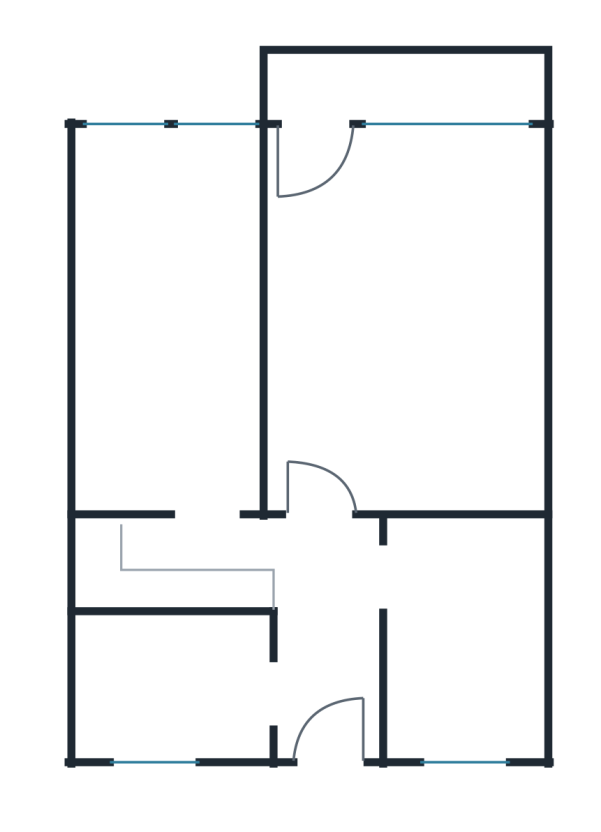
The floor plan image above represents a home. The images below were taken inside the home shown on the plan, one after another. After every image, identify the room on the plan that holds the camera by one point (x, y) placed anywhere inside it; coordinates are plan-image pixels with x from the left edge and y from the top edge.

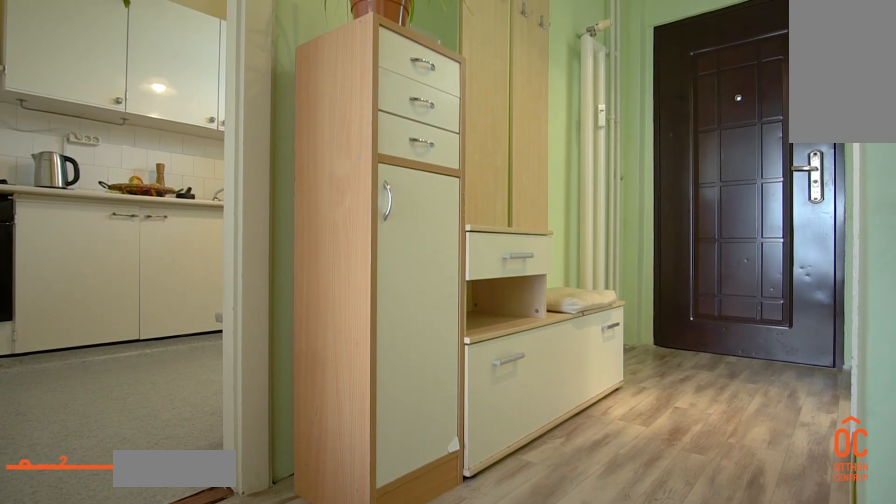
(325, 632)
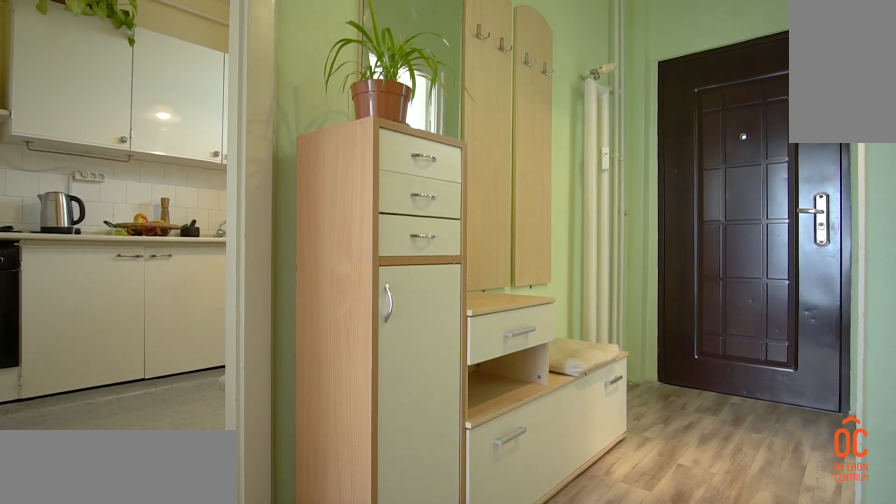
(325, 632)
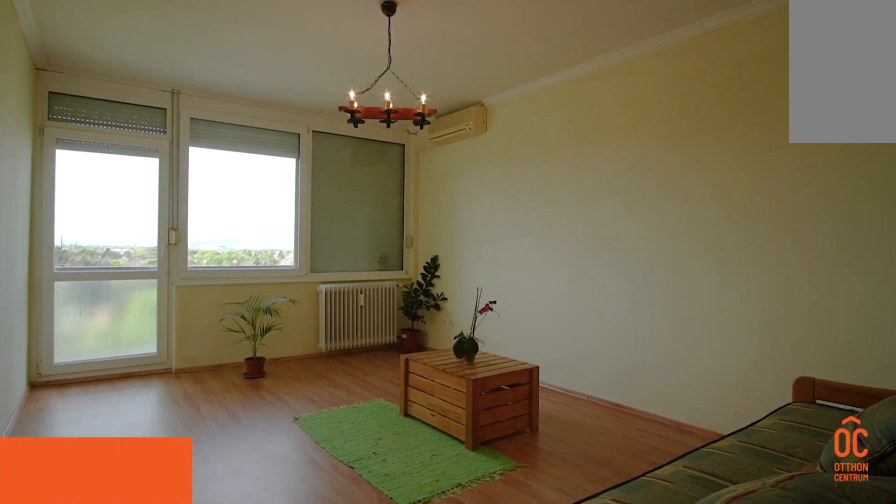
(416, 327)
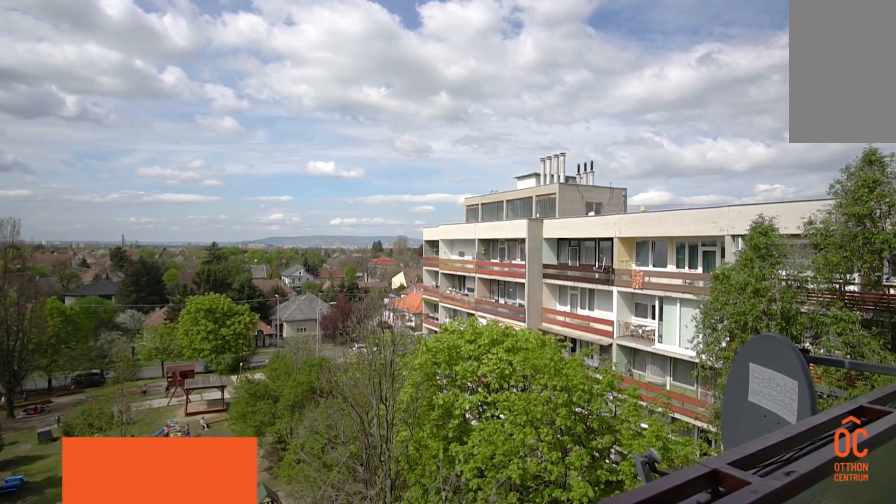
(418, 90)
